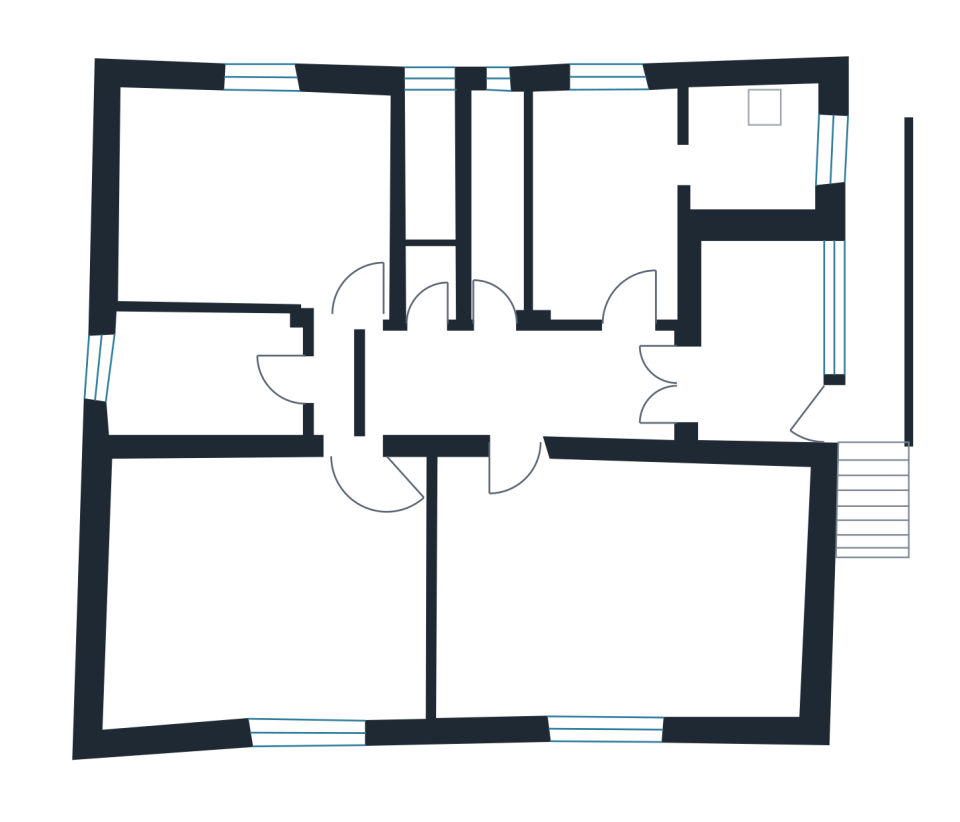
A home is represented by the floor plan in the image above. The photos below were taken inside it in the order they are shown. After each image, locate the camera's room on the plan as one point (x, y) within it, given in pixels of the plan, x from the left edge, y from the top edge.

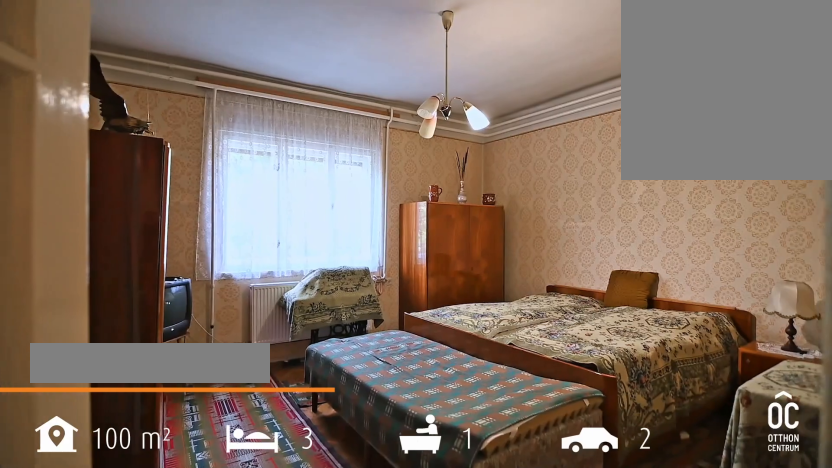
(259, 588)
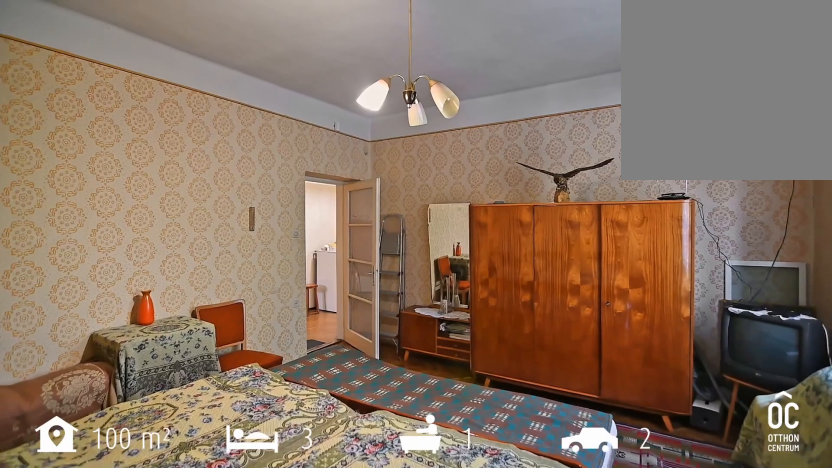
(259, 588)
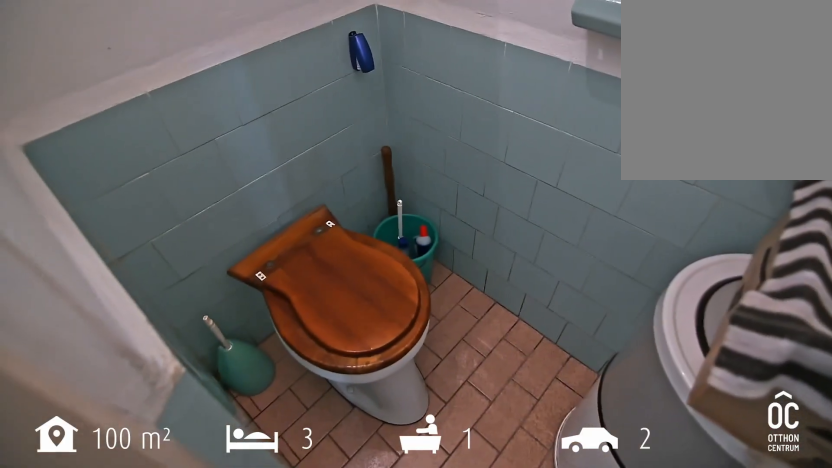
(212, 369)
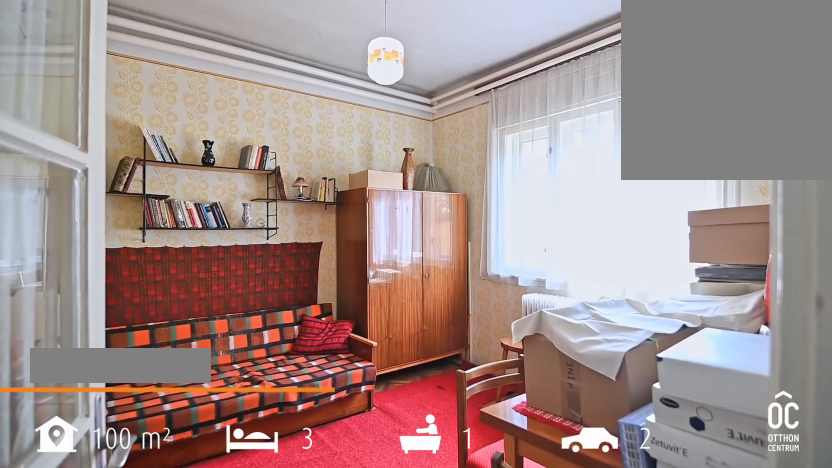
(255, 190)
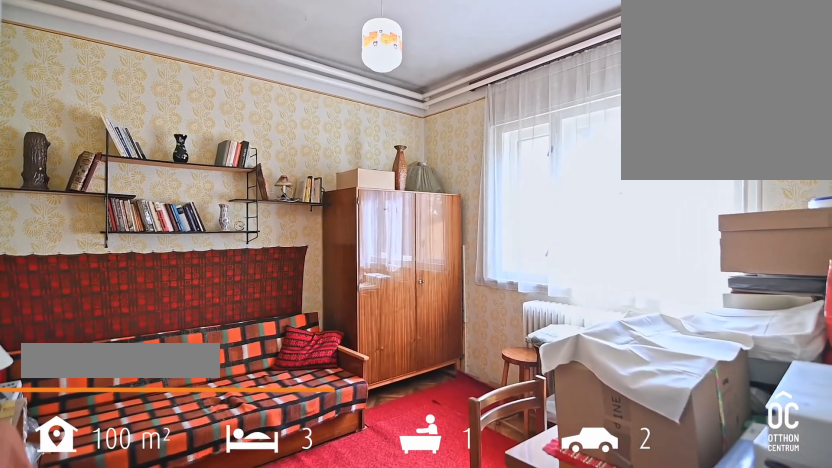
(255, 190)
